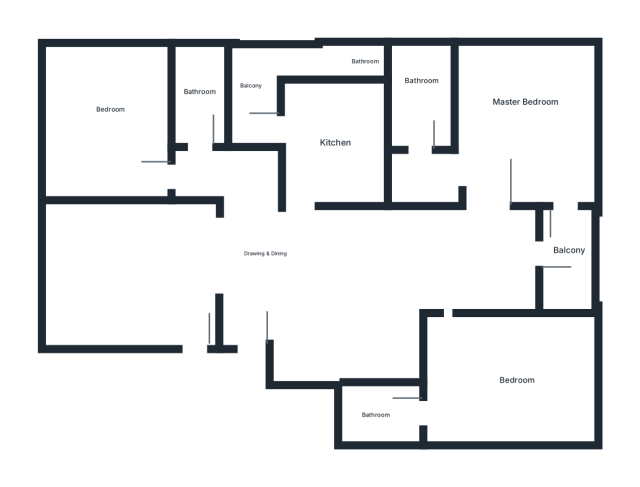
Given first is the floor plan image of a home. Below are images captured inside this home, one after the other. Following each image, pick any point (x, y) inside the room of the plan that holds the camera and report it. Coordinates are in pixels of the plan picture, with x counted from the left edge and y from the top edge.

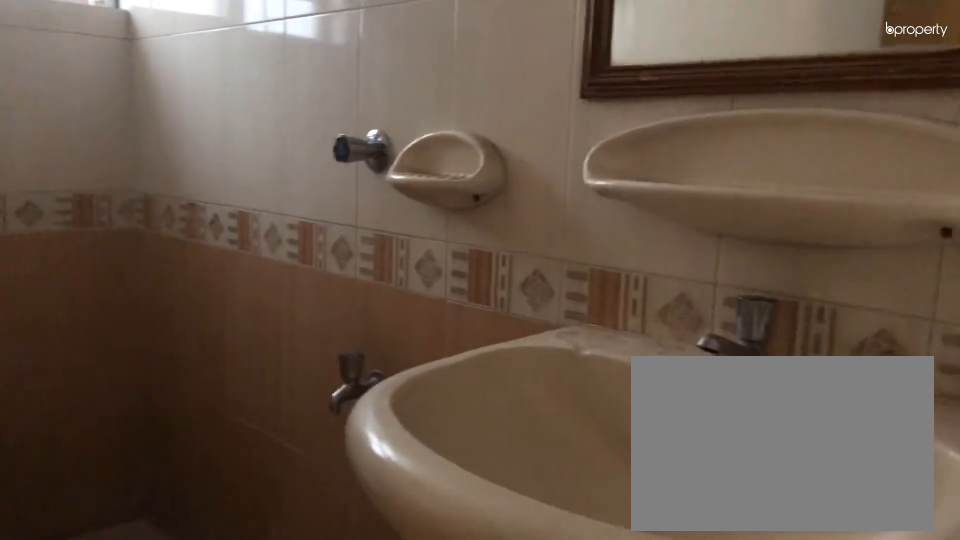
(205, 91)
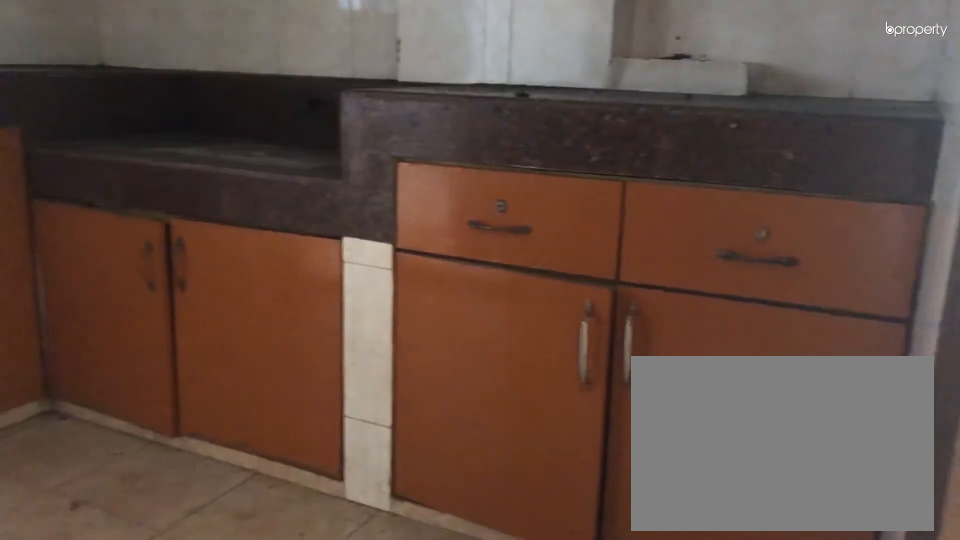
(342, 142)
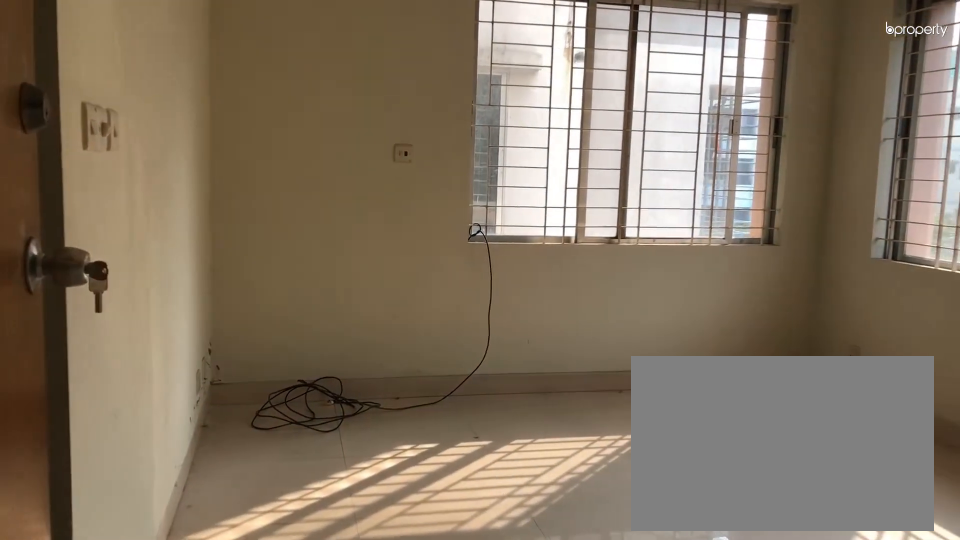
(504, 202)
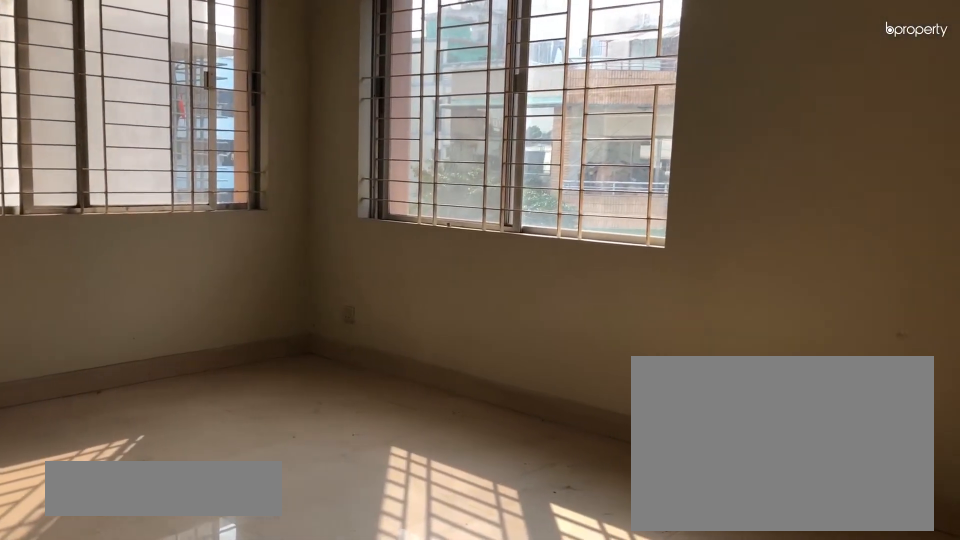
(511, 116)
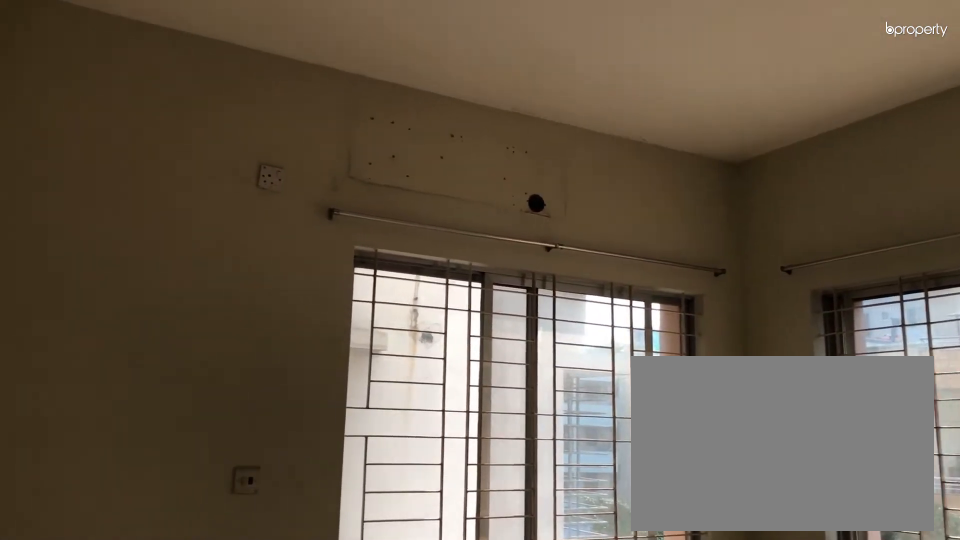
(511, 116)
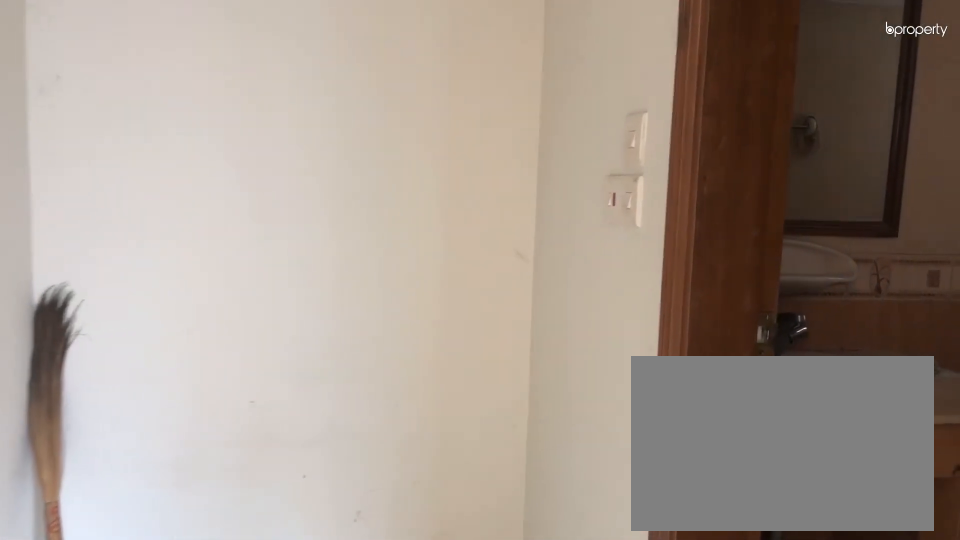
(424, 161)
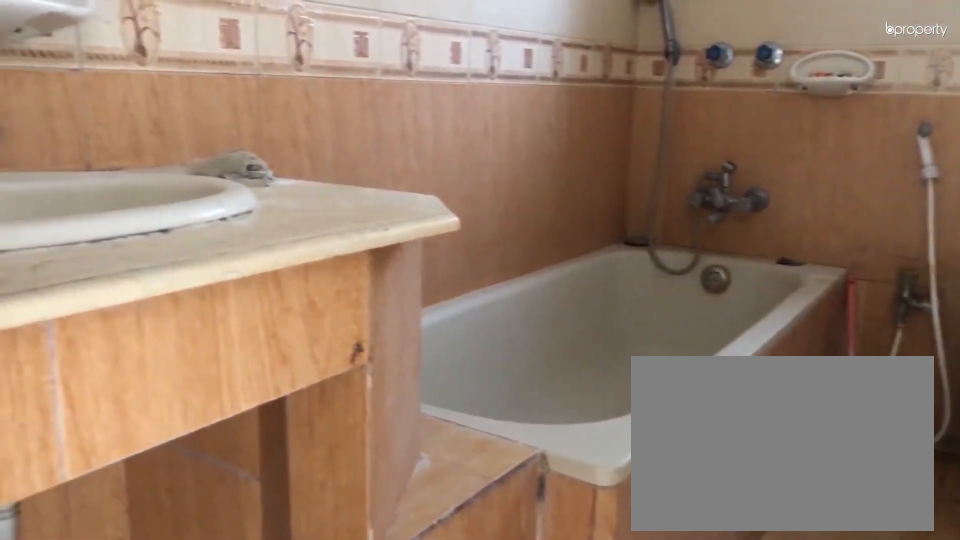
(423, 105)
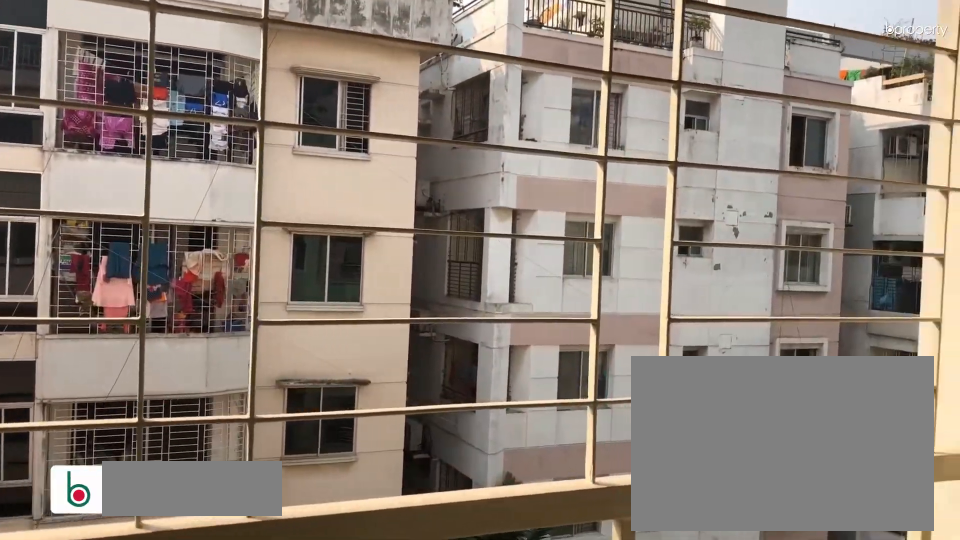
(565, 252)
